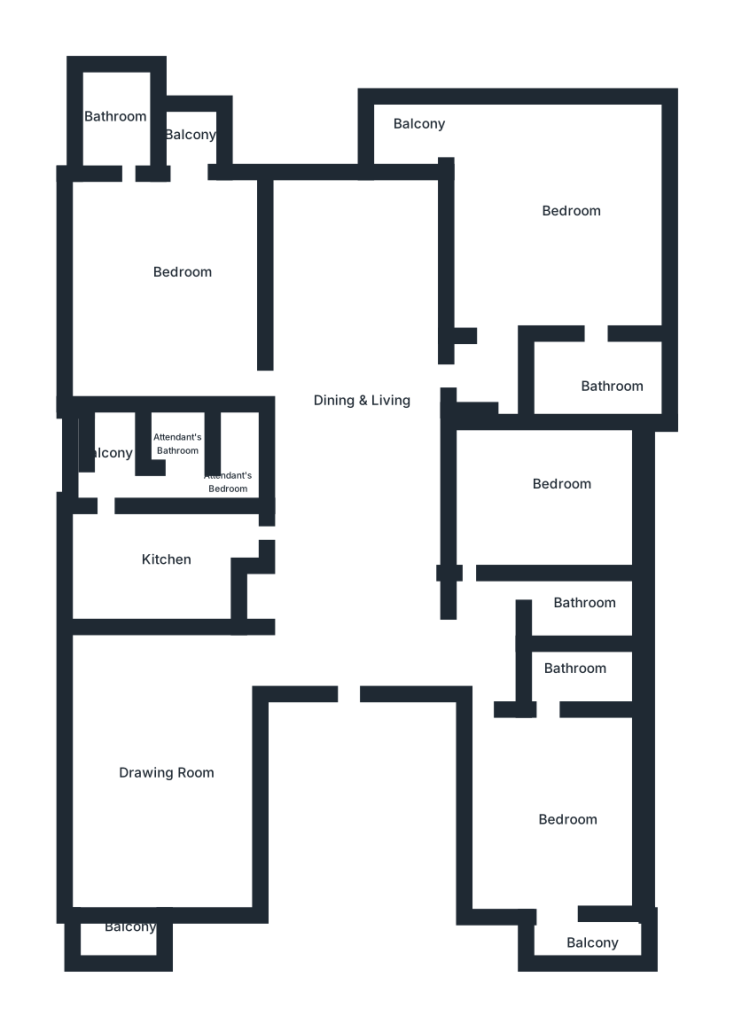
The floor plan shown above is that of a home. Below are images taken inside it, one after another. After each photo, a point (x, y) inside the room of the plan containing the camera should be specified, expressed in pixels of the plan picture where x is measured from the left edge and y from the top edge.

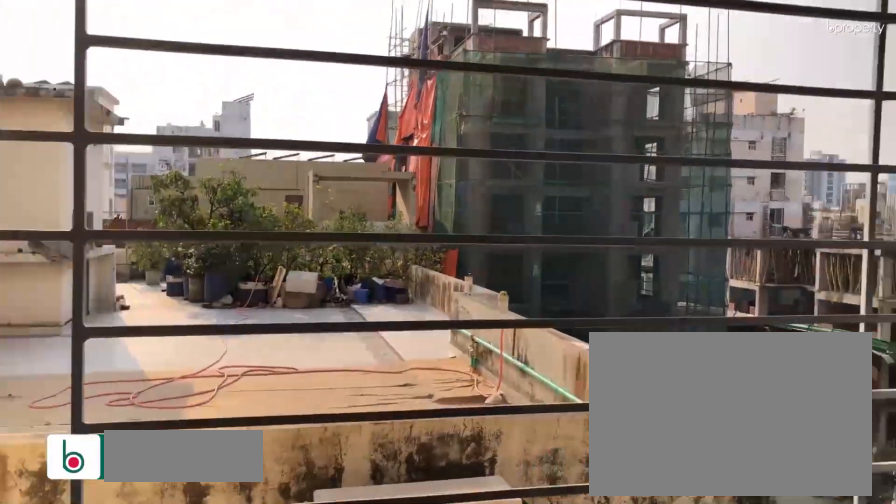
(118, 932)
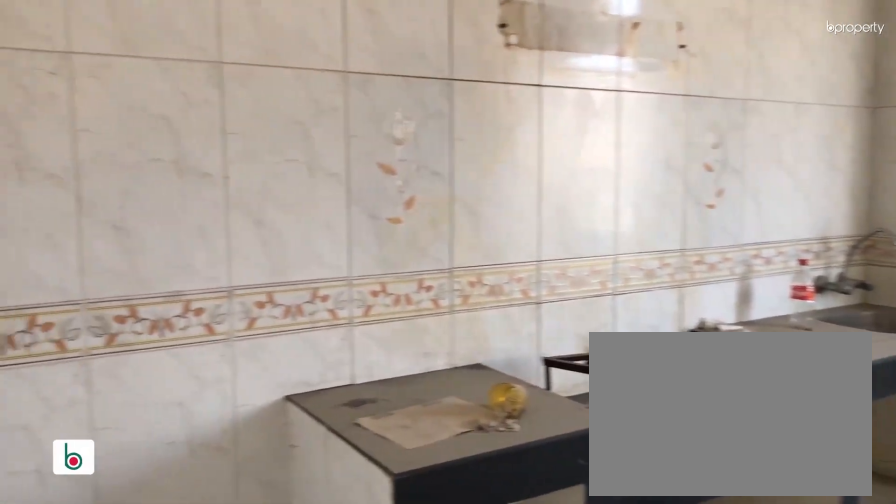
(167, 554)
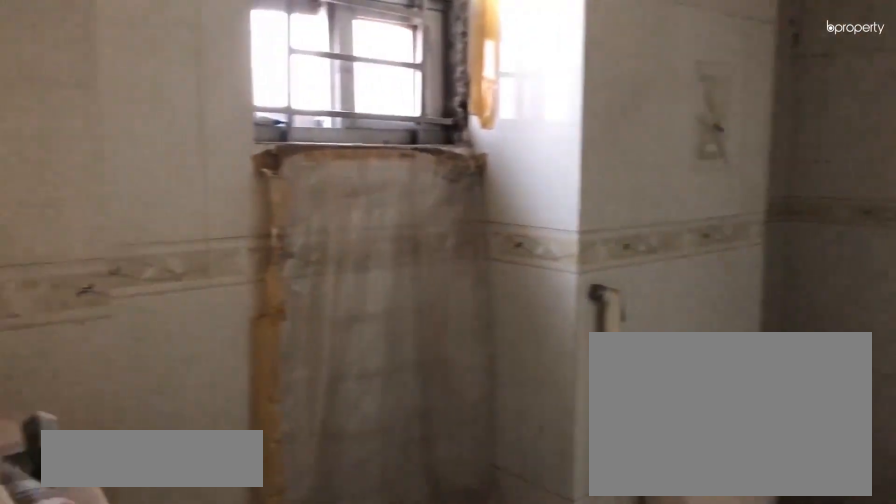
(116, 140)
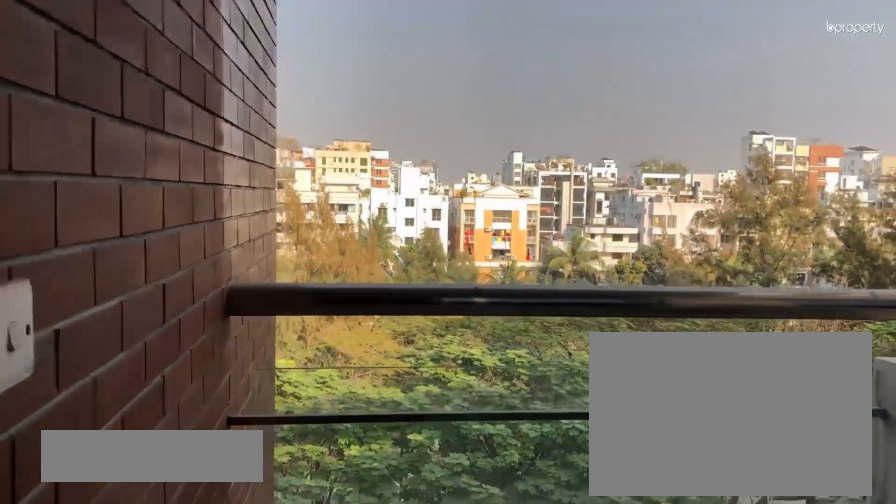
(167, 134)
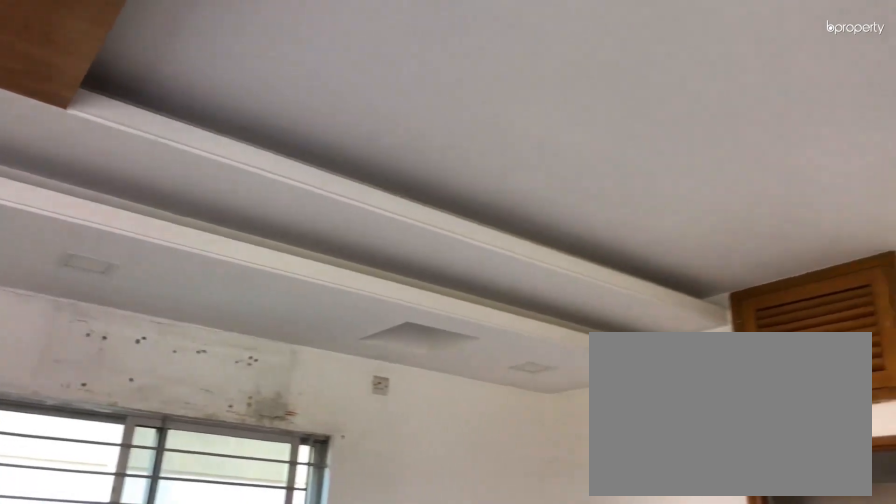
(583, 236)
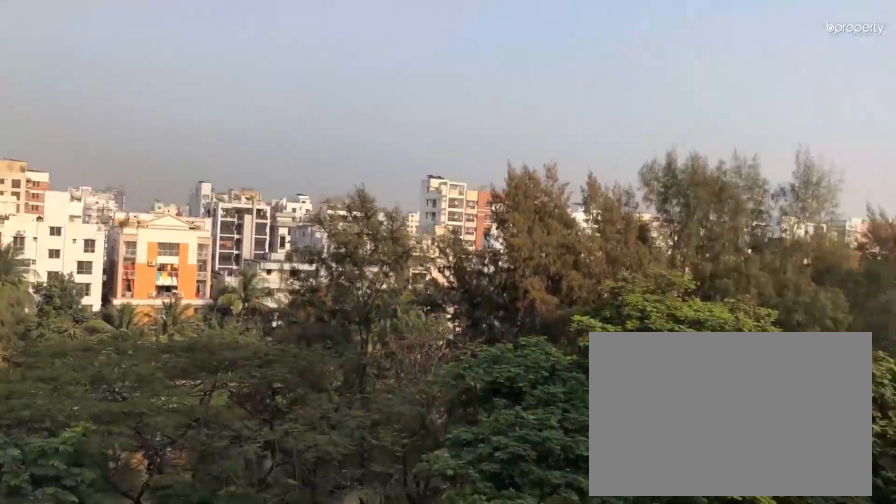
(406, 130)
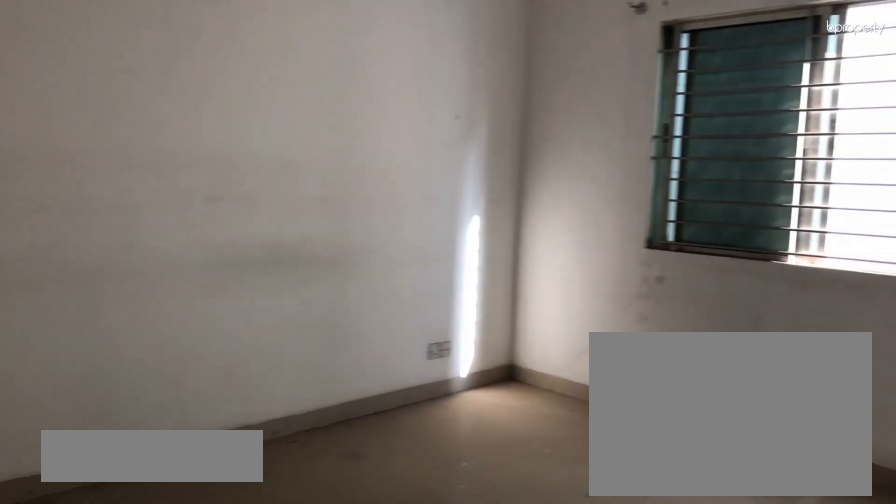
(544, 554)
